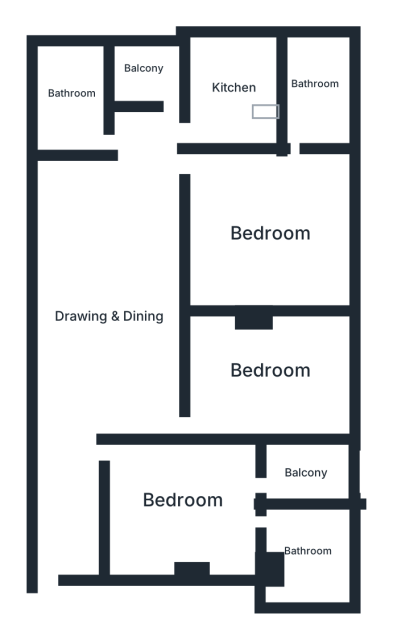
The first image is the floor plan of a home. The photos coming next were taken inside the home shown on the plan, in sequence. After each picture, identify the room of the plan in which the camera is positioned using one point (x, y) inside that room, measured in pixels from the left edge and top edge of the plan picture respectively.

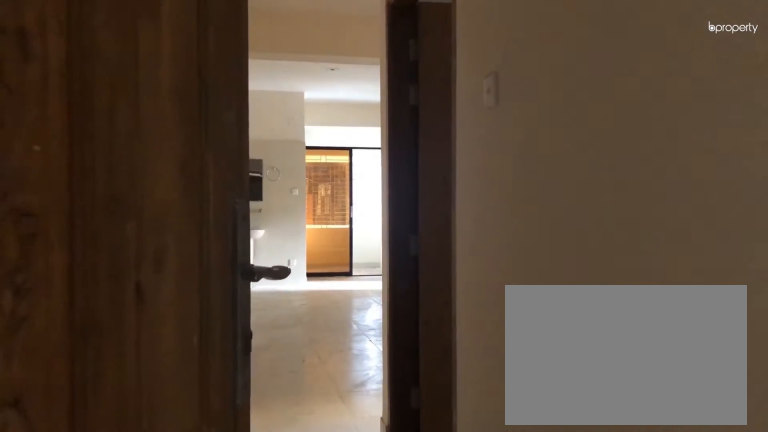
(54, 485)
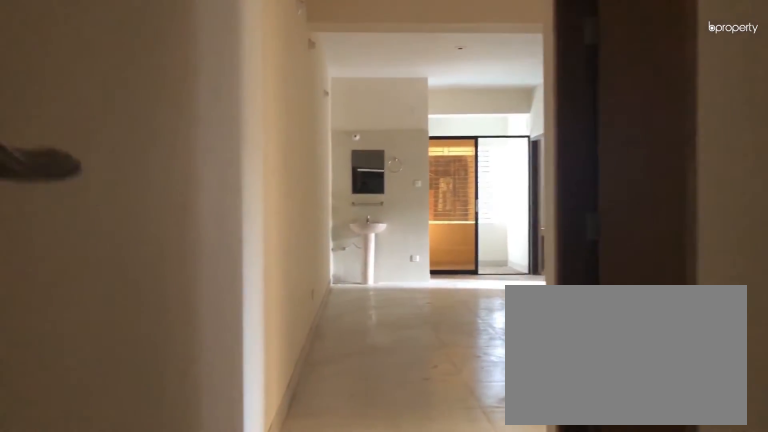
(54, 485)
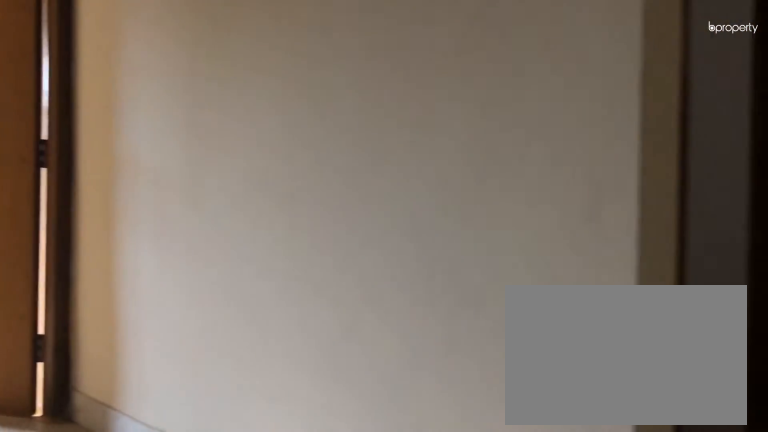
(109, 313)
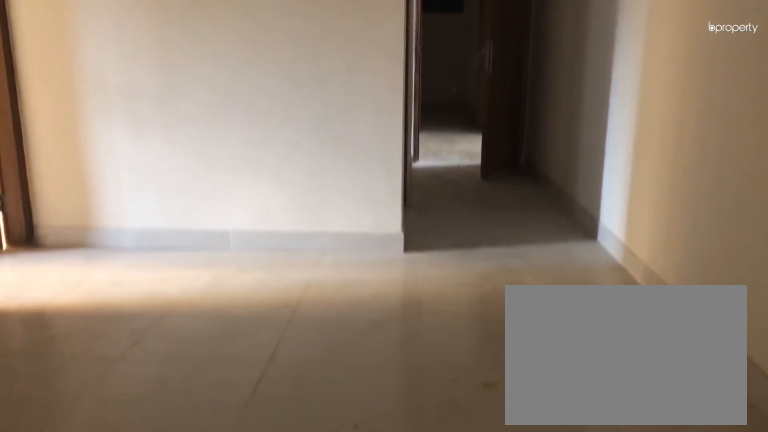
(109, 313)
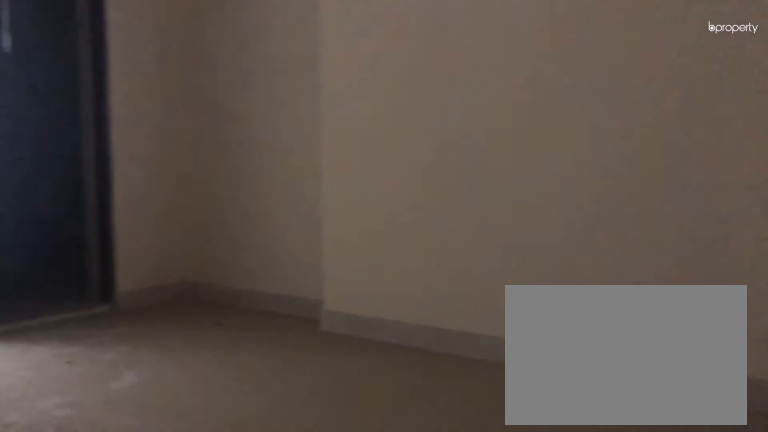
(182, 502)
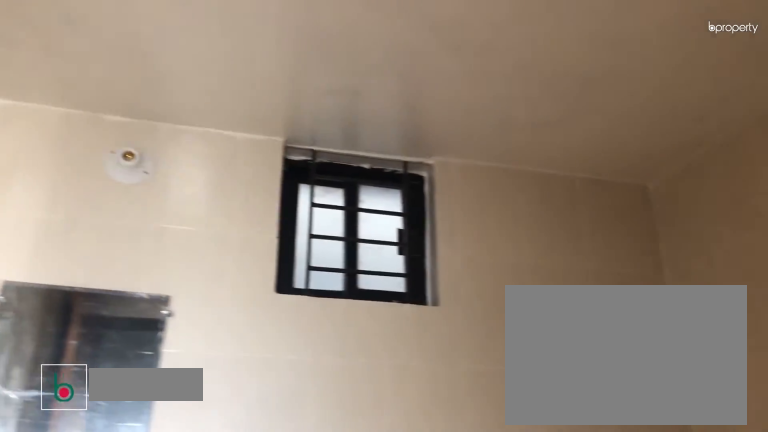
(309, 554)
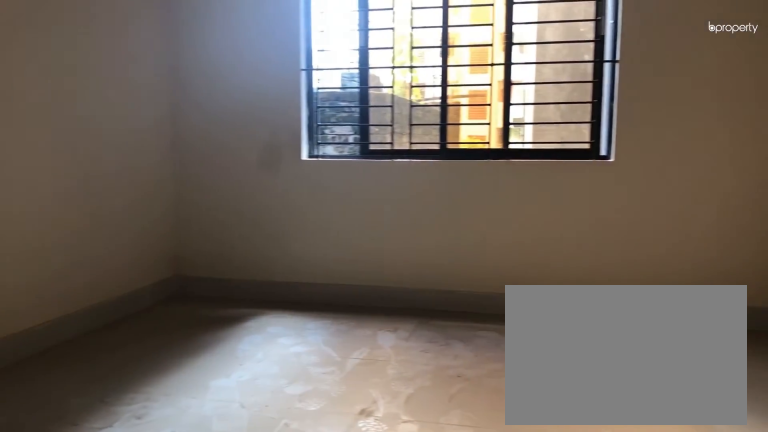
(271, 369)
